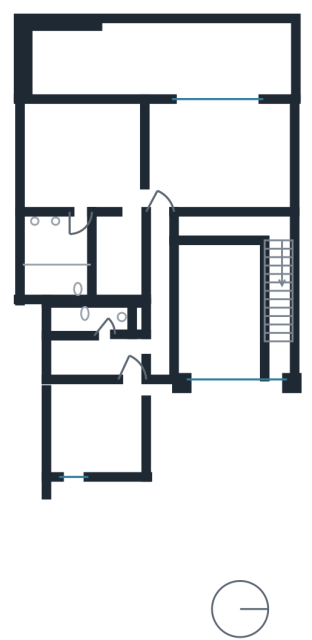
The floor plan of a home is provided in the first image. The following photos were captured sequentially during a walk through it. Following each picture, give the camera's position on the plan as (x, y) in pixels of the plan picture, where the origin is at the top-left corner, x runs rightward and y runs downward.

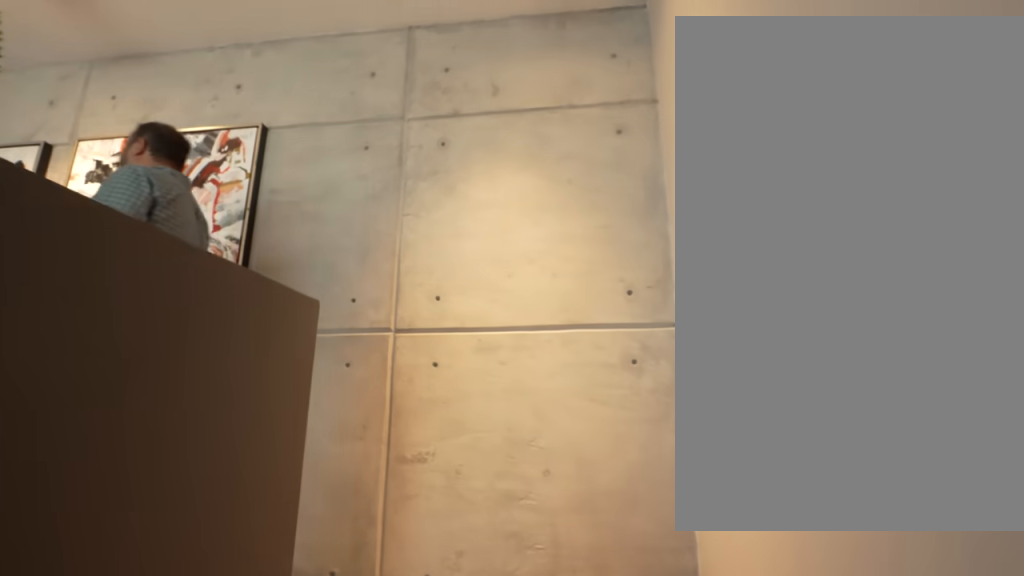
(278, 278)
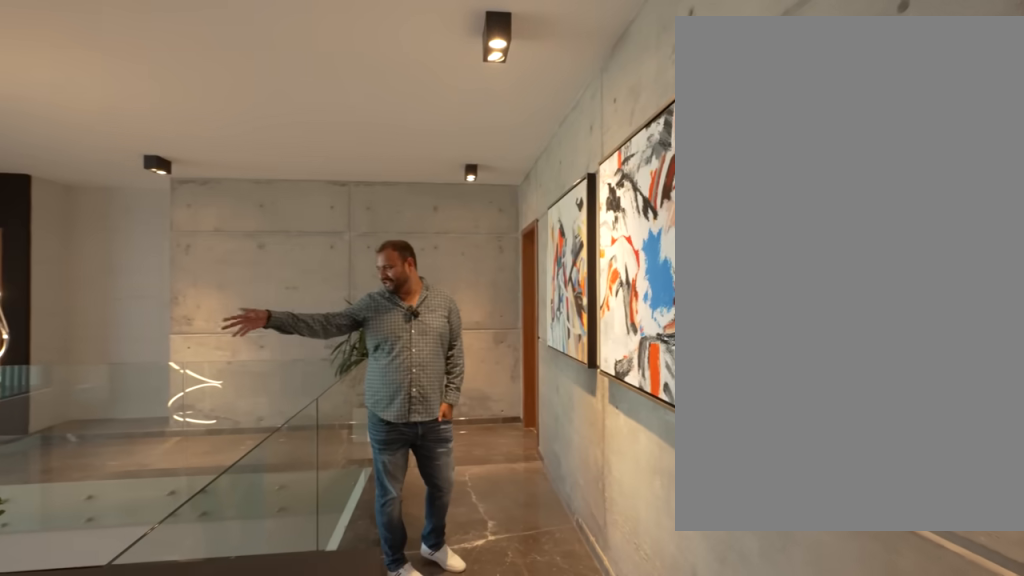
(274, 227)
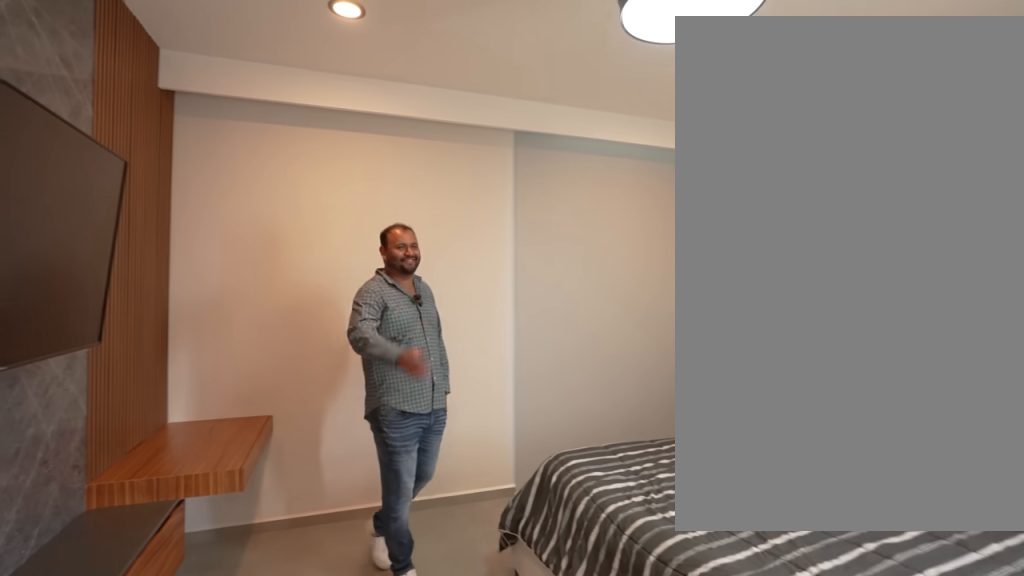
(122, 405)
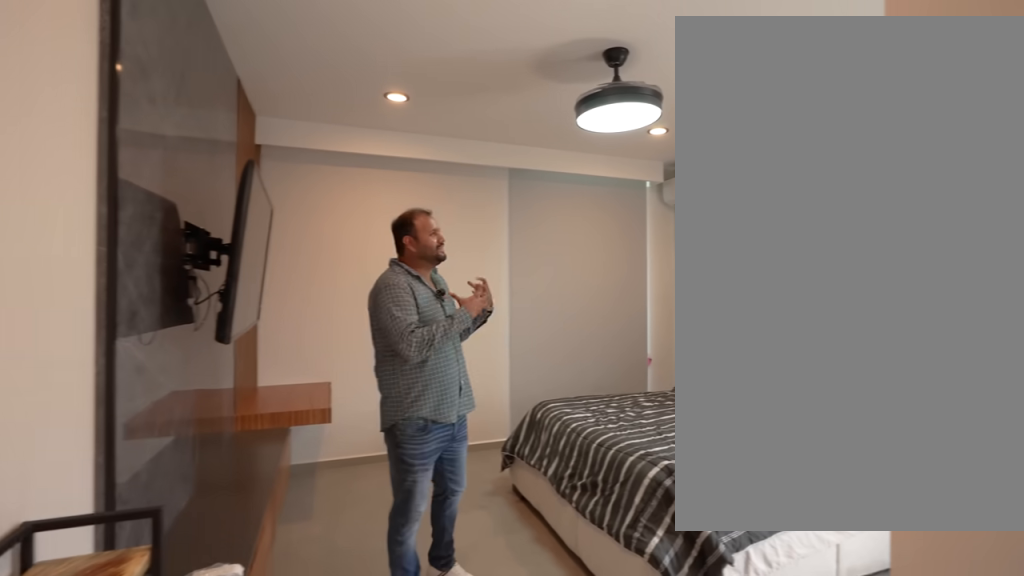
(123, 405)
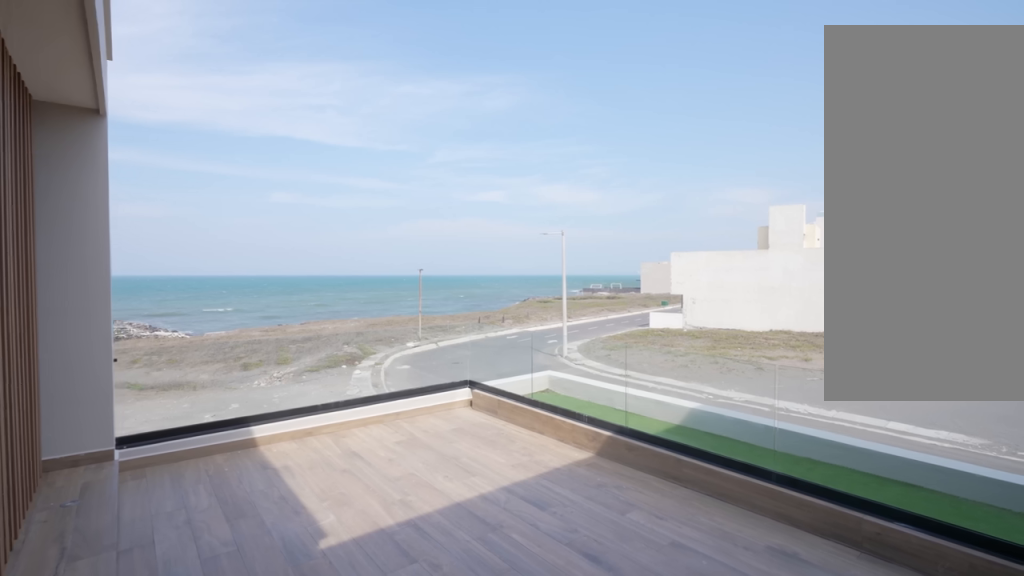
(166, 422)
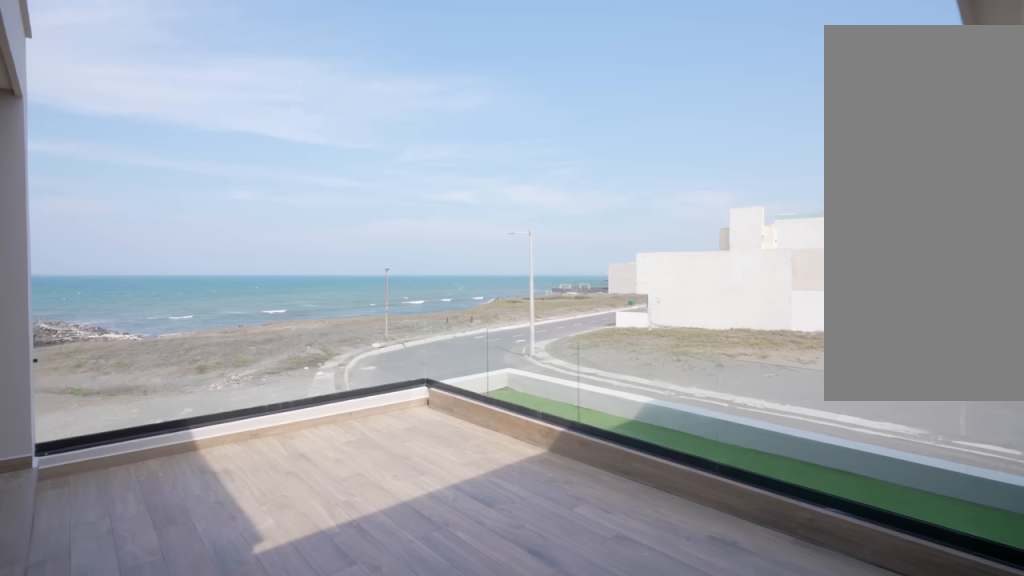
(169, 422)
